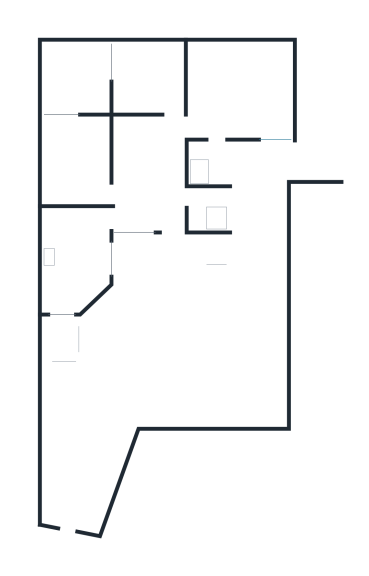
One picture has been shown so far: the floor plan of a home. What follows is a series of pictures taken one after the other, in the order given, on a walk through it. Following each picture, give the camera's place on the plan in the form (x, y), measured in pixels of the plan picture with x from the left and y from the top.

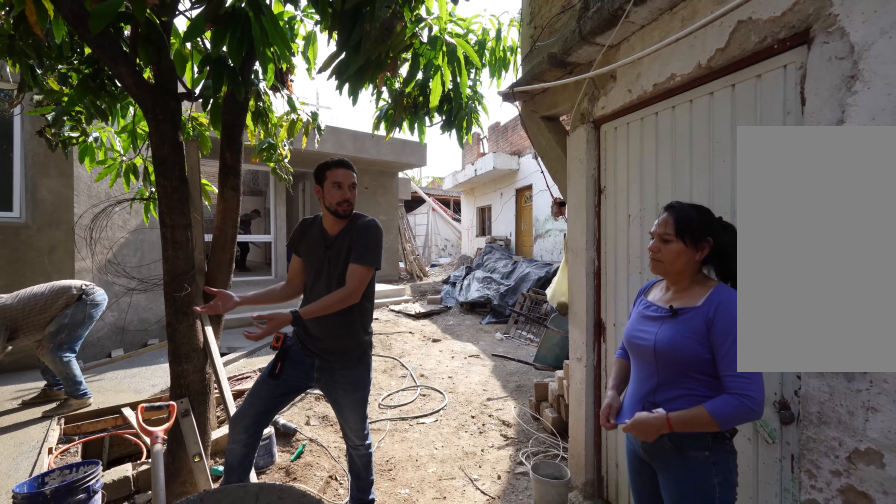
(74, 426)
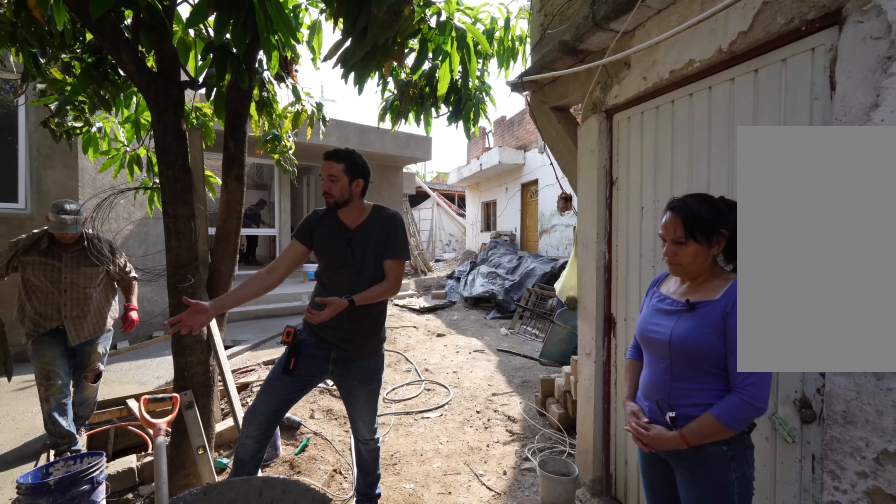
(72, 426)
